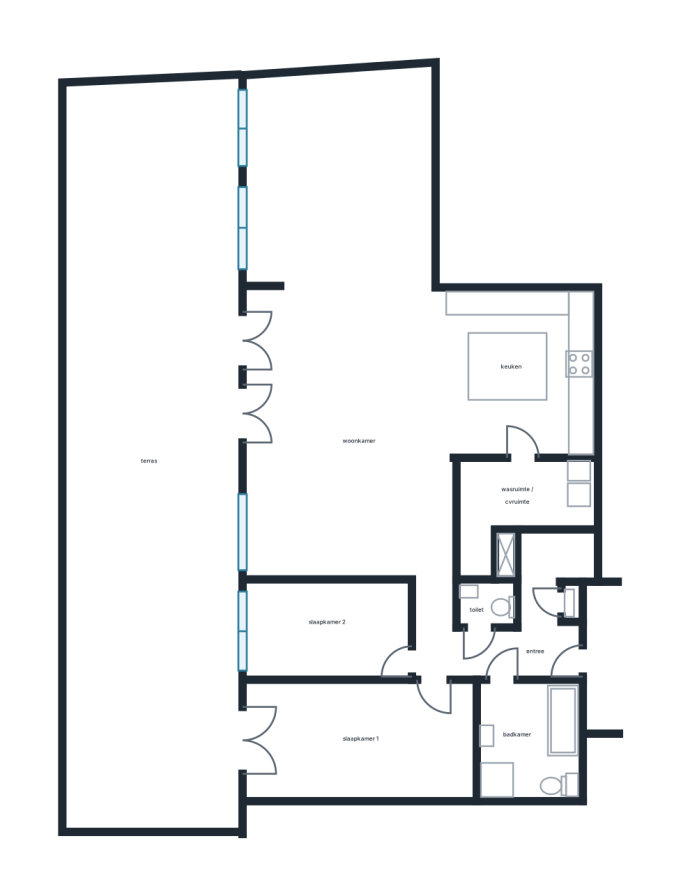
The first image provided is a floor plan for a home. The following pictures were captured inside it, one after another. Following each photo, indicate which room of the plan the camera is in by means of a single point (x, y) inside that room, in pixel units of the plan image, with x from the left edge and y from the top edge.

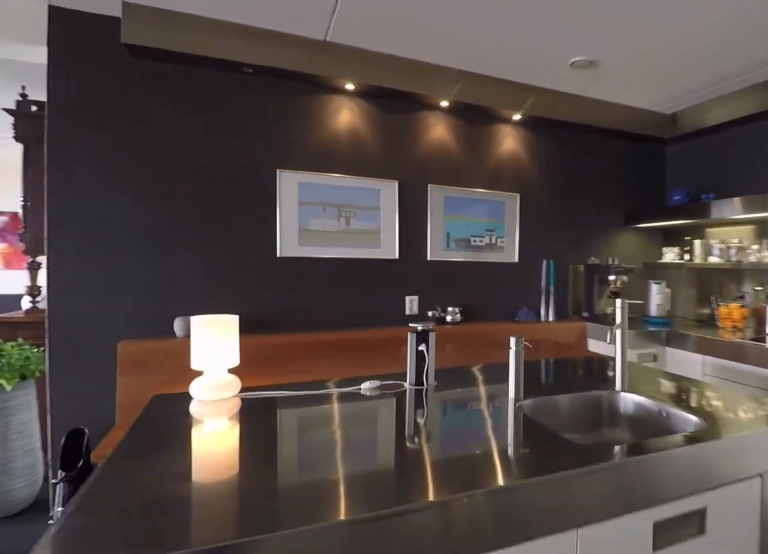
(512, 371)
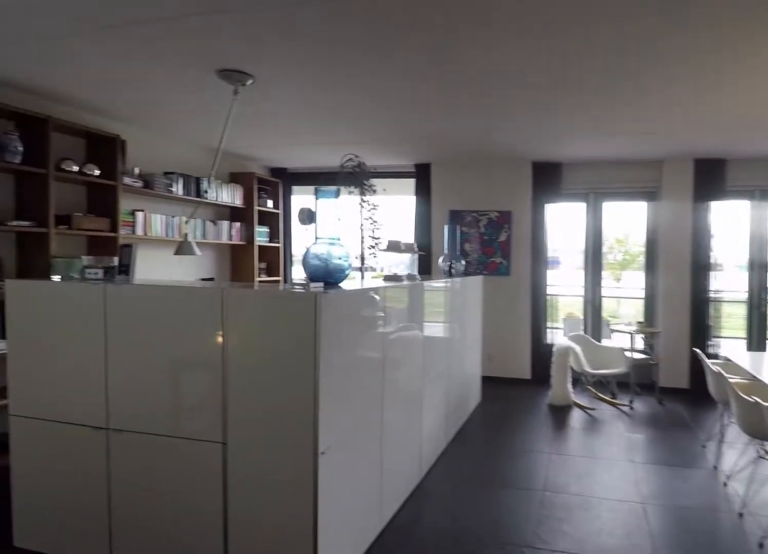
(512, 371)
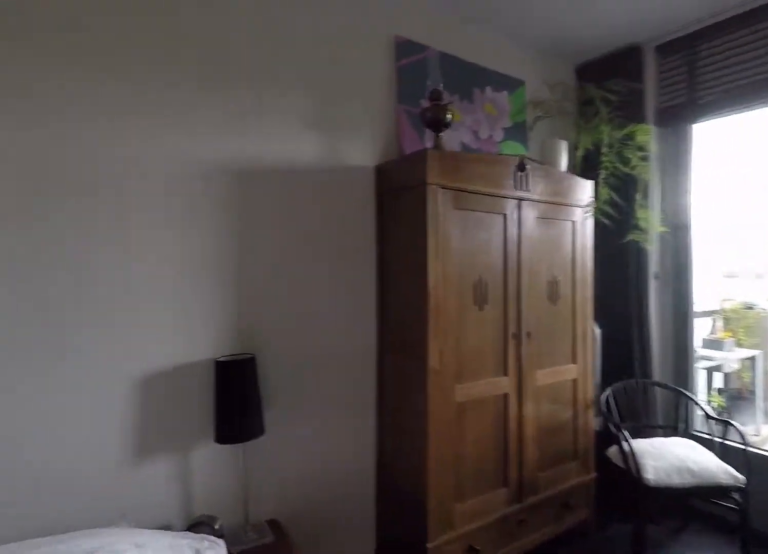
(360, 739)
